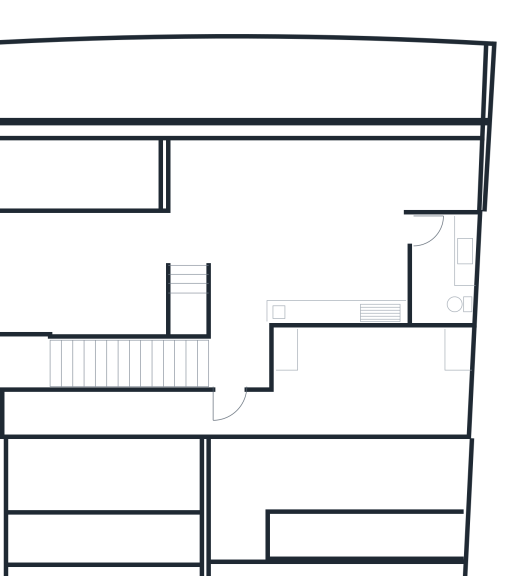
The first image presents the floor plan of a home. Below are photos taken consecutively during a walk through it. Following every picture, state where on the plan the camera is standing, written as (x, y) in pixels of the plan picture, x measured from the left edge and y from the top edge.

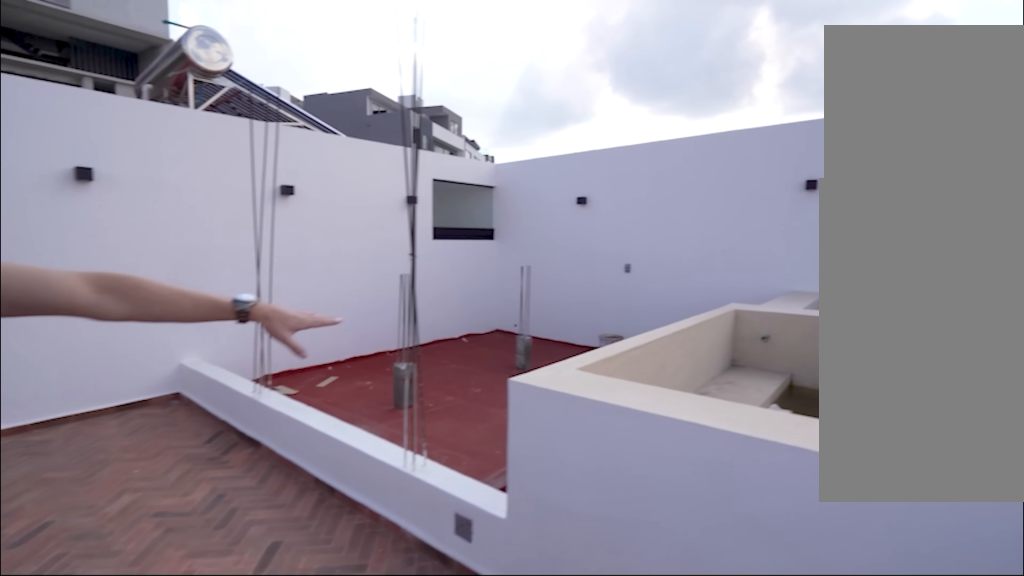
(227, 189)
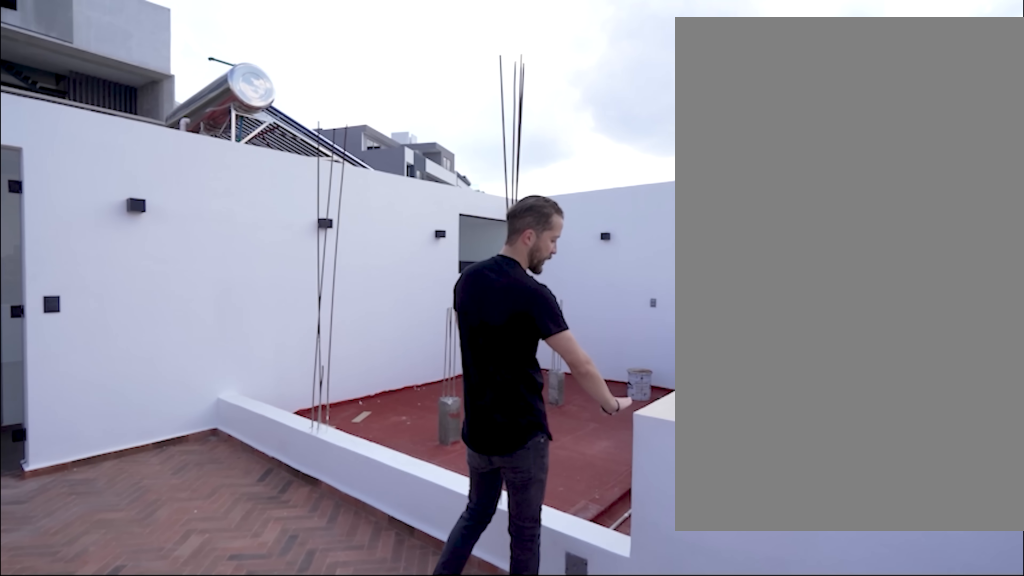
(211, 181)
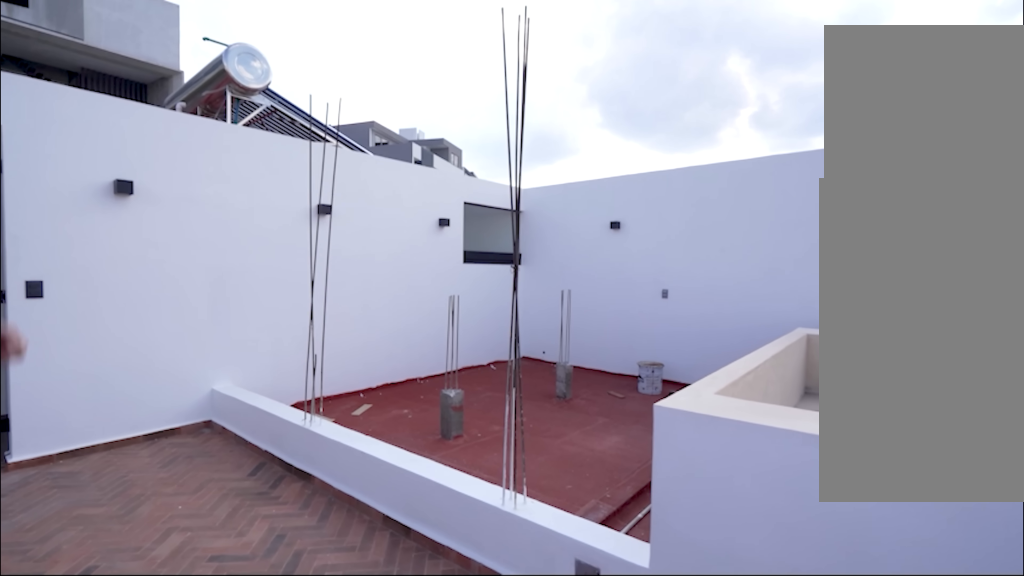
(211, 182)
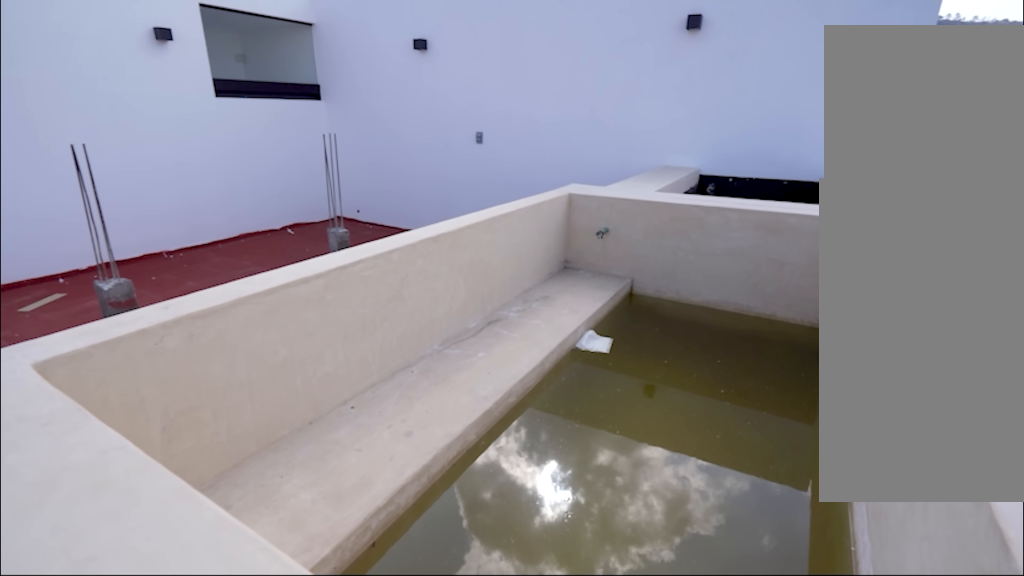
(178, 158)
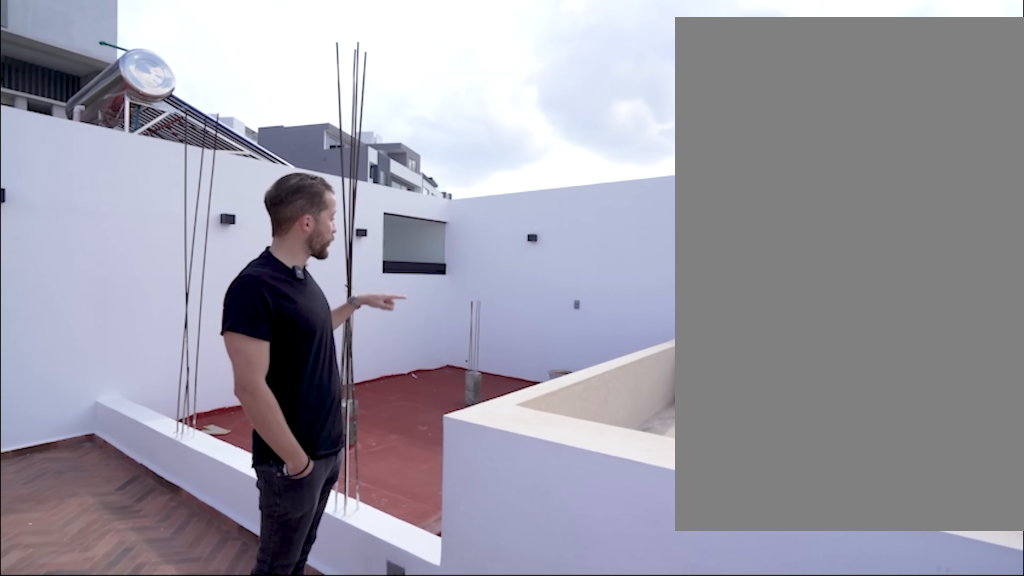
(188, 174)
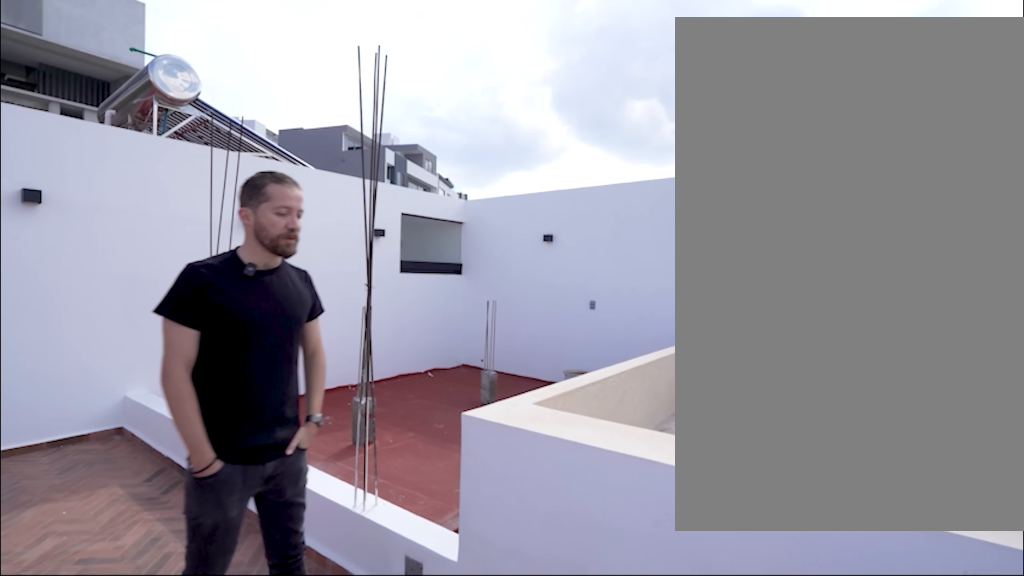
(188, 174)
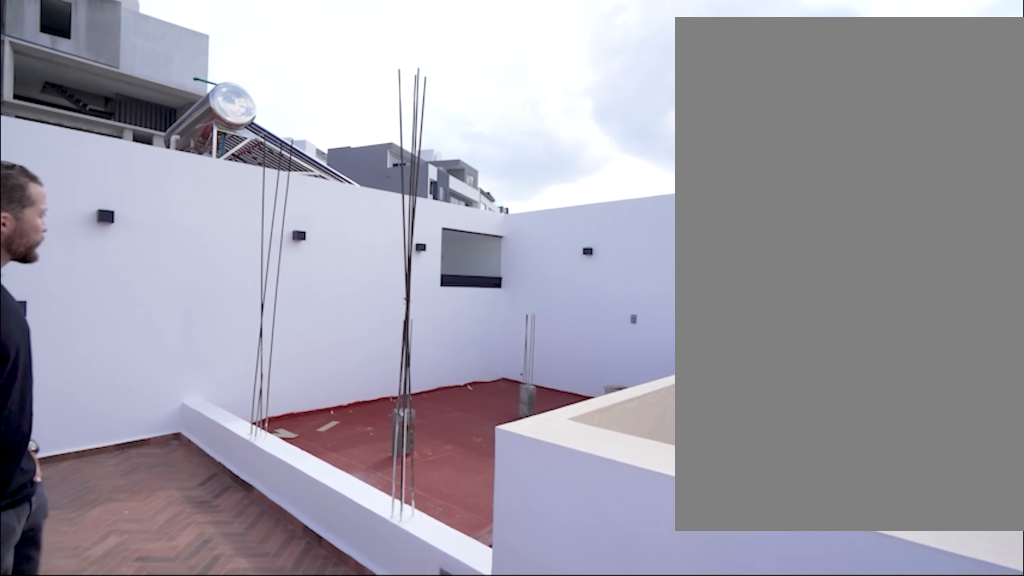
(188, 174)
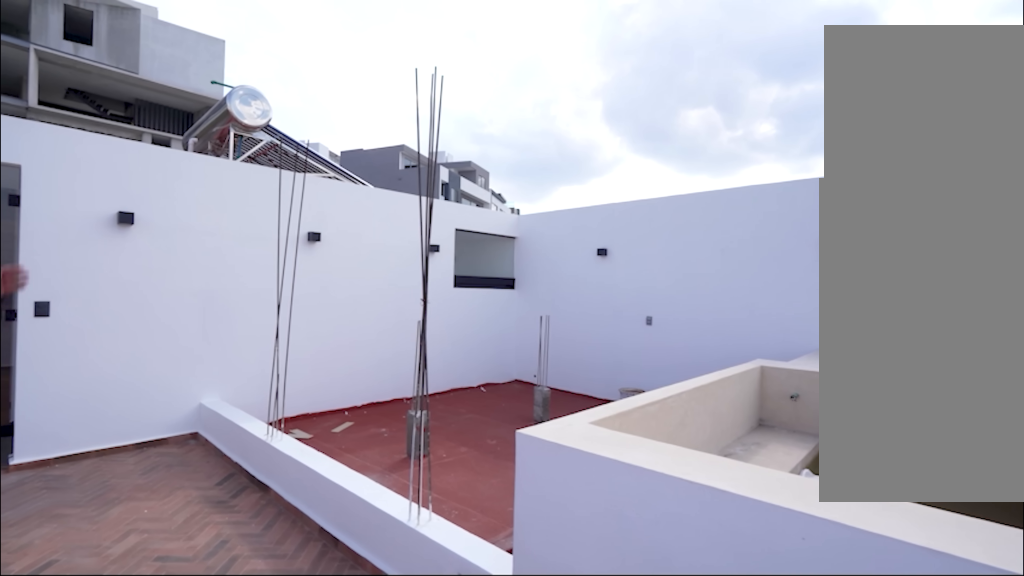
(194, 176)
